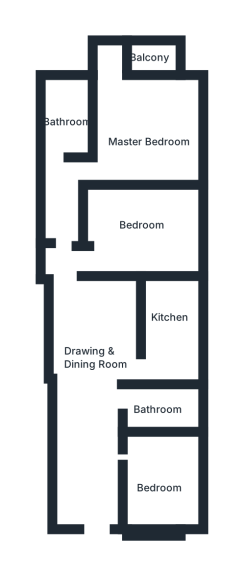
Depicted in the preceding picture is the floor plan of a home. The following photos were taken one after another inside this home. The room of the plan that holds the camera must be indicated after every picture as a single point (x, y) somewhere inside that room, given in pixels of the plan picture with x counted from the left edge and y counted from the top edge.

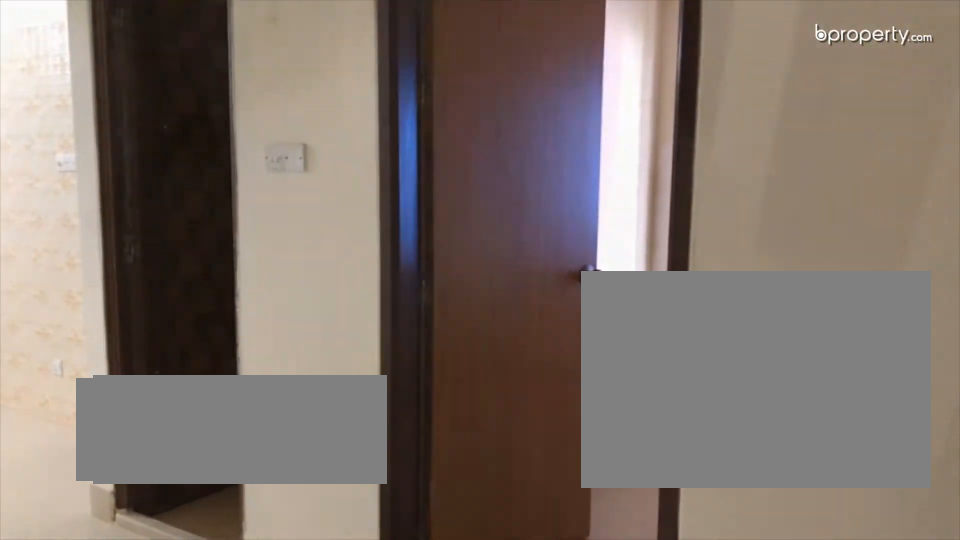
(88, 449)
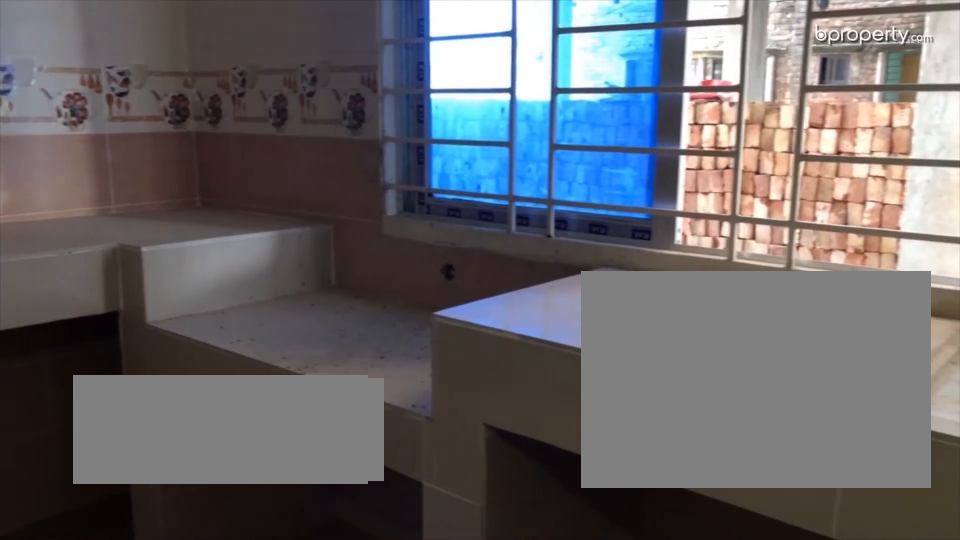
(170, 337)
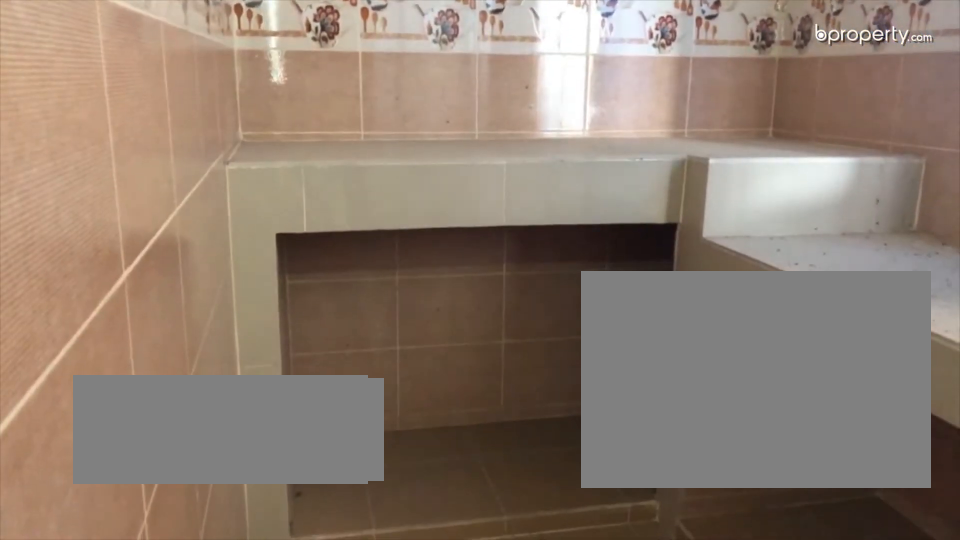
(170, 337)
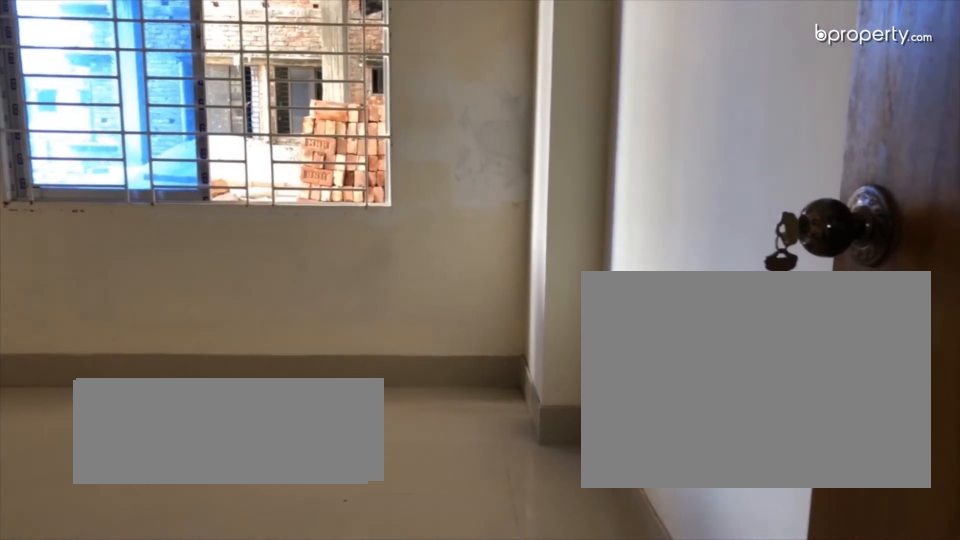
(124, 250)
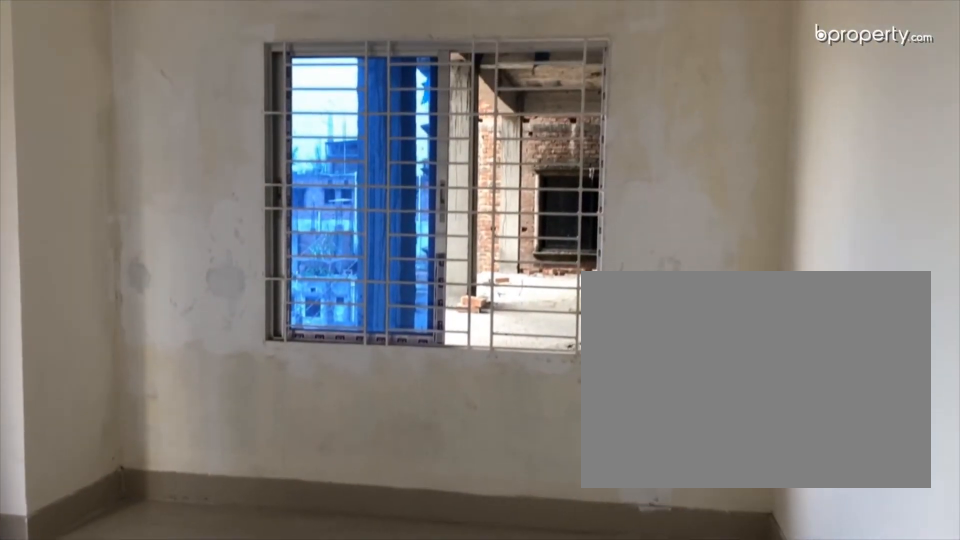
(155, 140)
